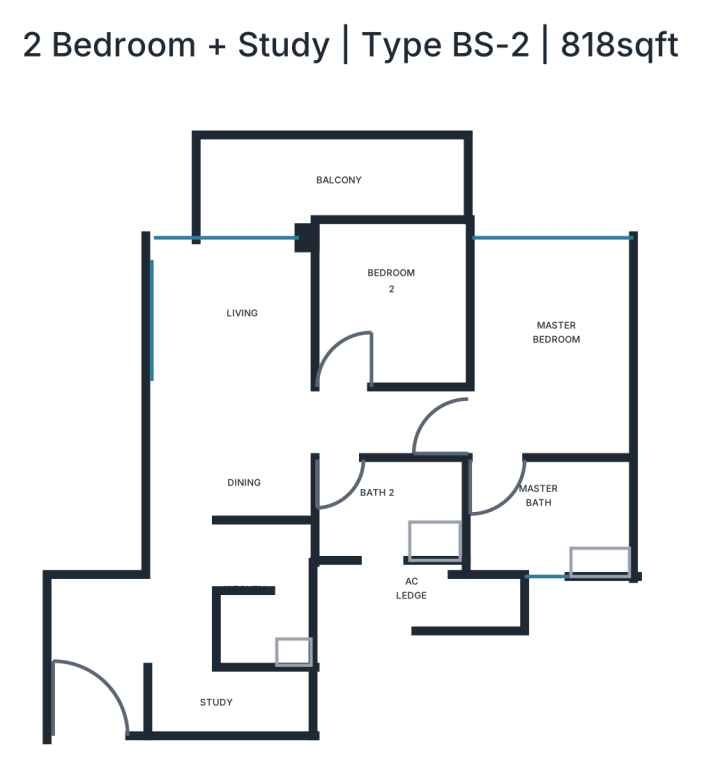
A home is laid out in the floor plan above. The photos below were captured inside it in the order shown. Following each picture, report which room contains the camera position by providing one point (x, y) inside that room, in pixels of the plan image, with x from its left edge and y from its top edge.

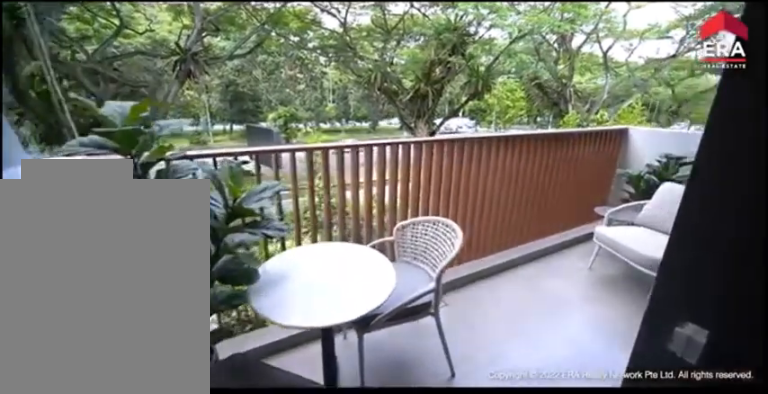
(324, 184)
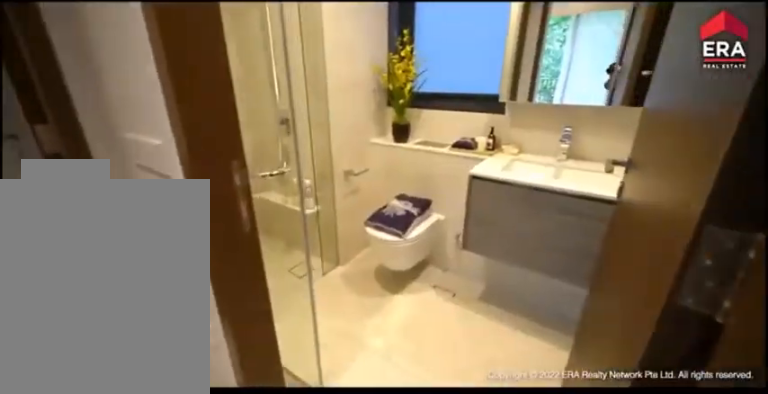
(377, 502)
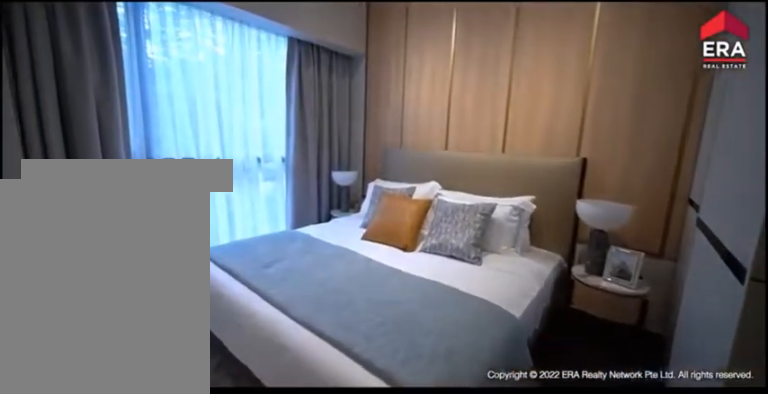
(551, 353)
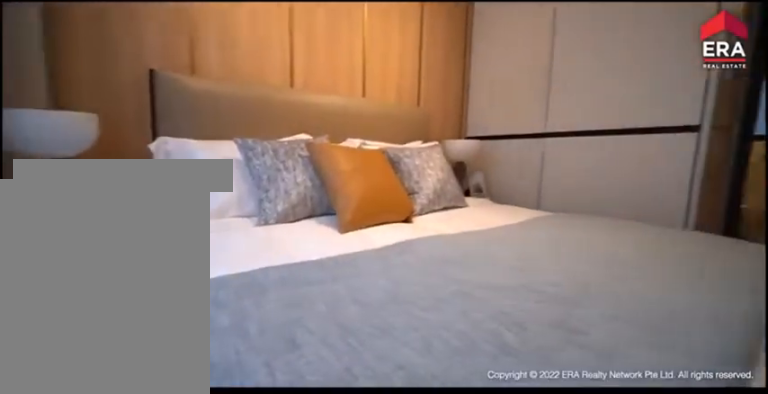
(550, 353)
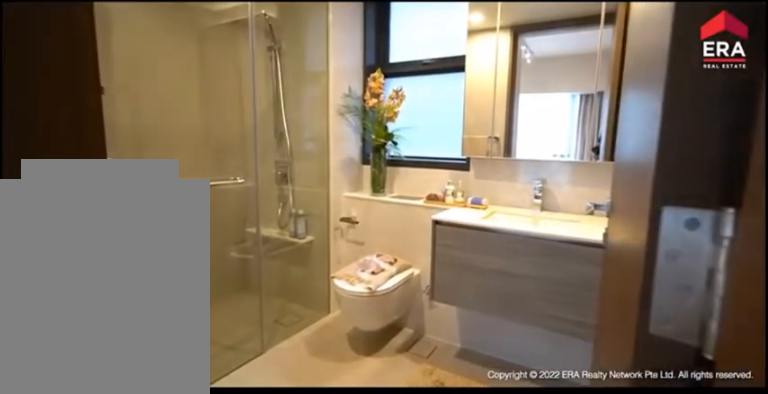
(538, 510)
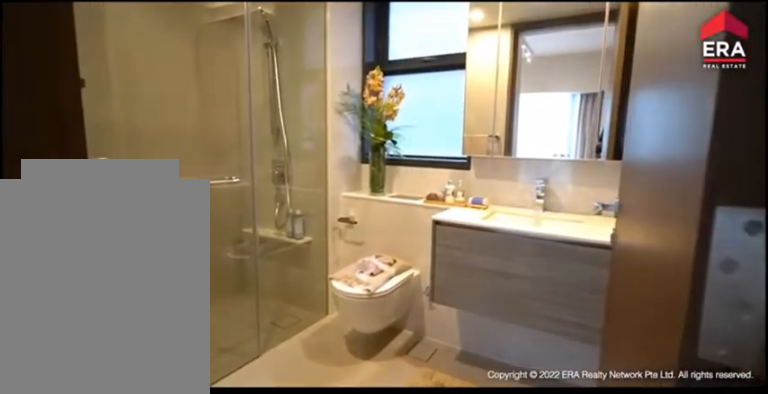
(538, 510)
